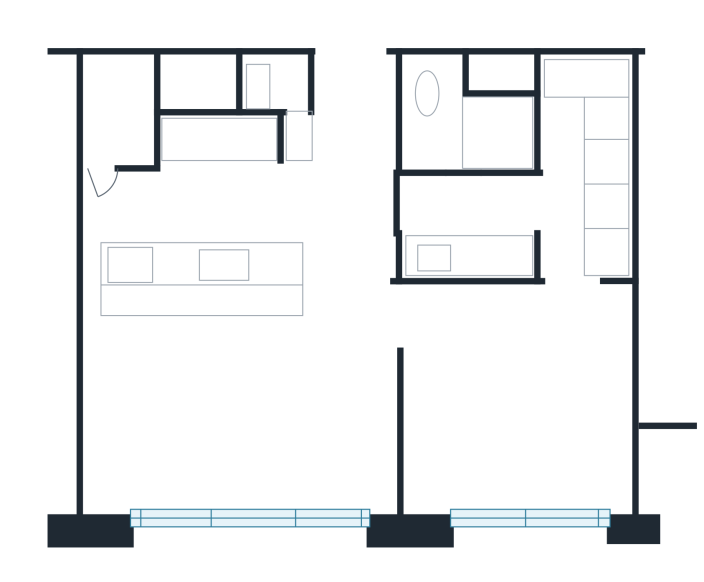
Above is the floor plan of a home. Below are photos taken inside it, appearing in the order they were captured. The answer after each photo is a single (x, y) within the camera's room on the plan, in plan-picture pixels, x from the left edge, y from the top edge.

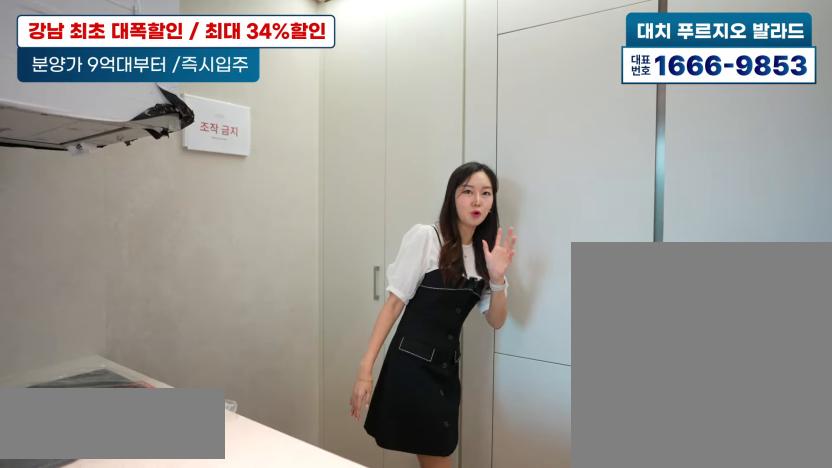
(208, 193)
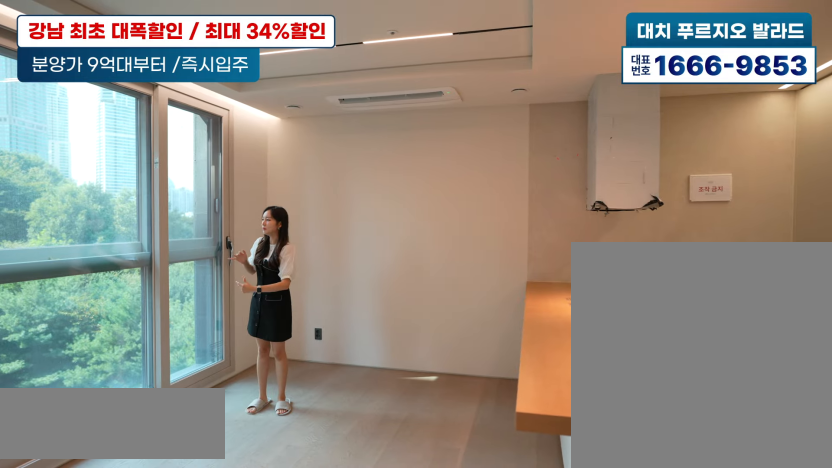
(229, 415)
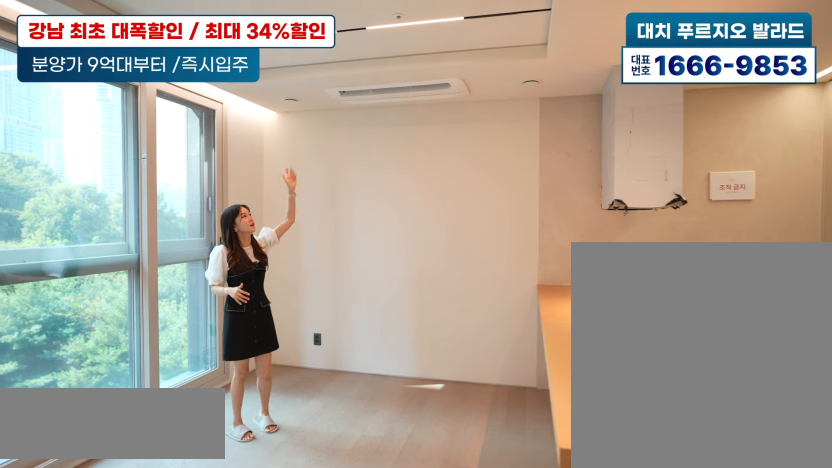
(231, 417)
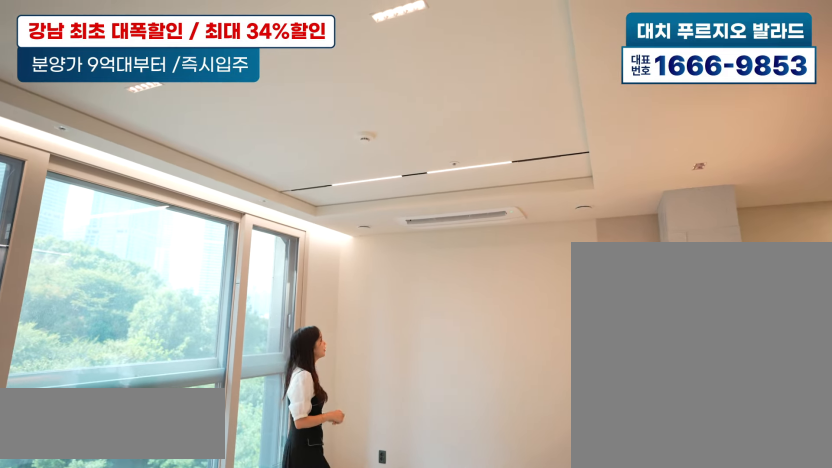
(231, 417)
